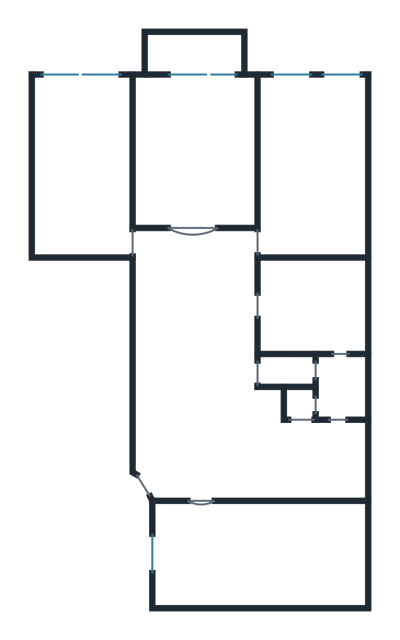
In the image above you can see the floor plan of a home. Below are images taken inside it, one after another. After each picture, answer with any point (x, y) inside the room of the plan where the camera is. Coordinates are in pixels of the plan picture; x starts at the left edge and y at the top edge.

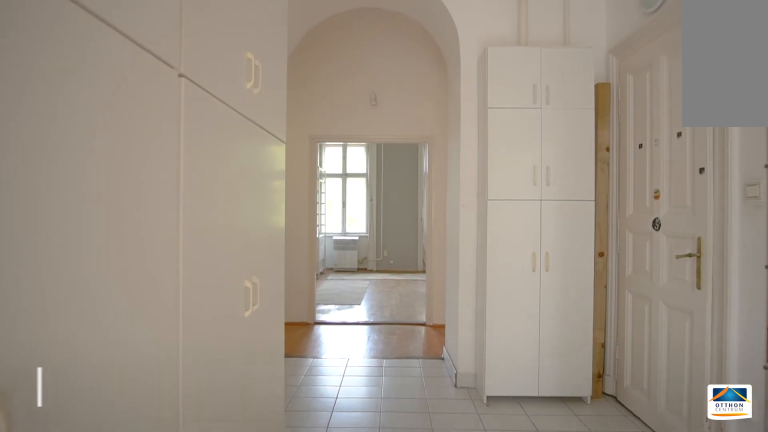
(199, 391)
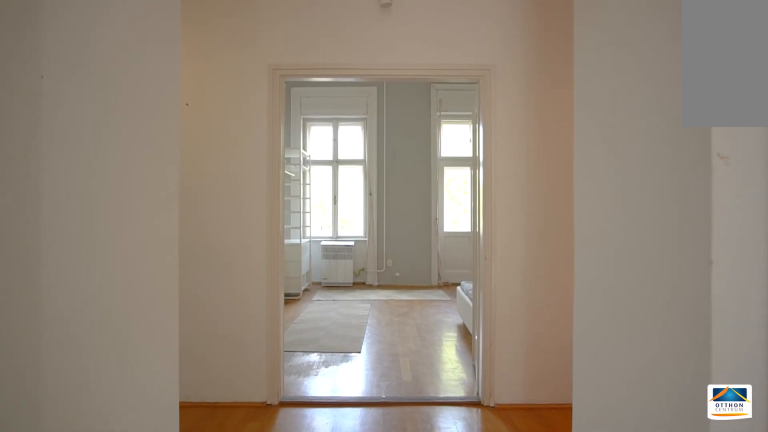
(199, 390)
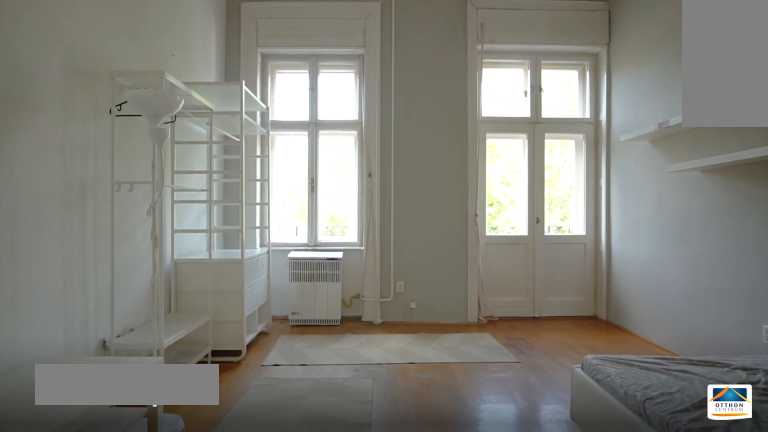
(201, 168)
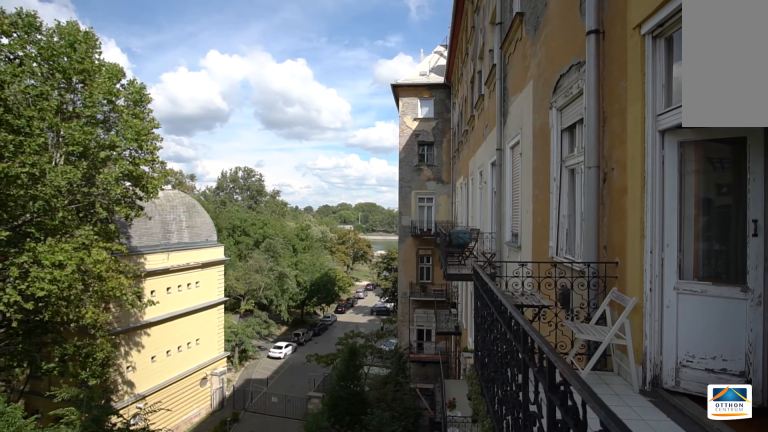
(196, 54)
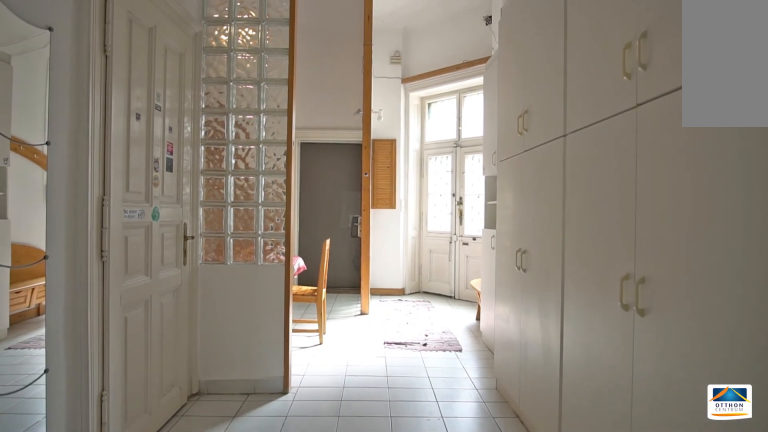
(200, 384)
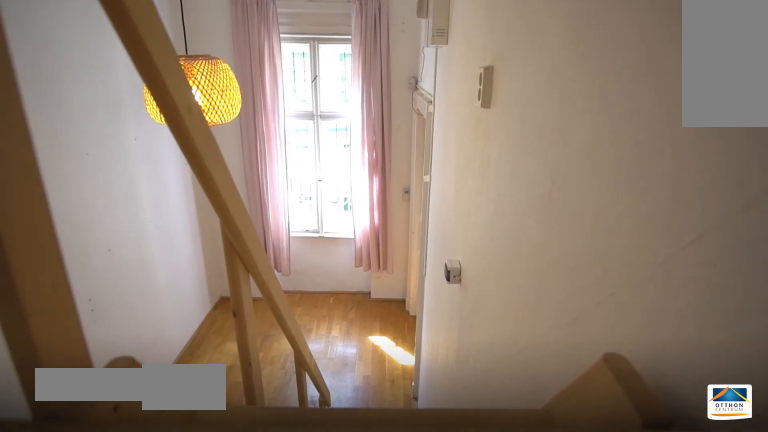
(337, 550)
